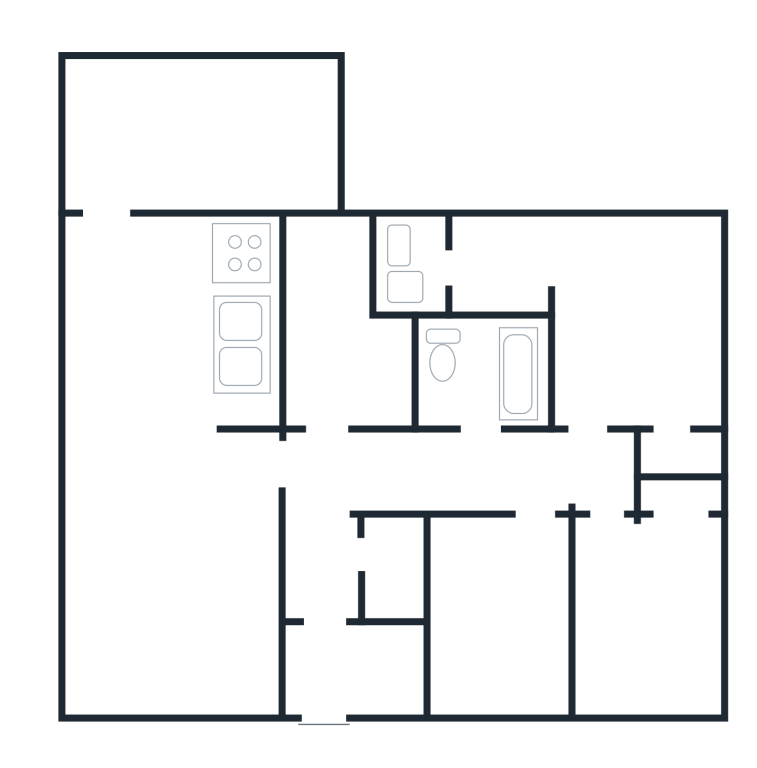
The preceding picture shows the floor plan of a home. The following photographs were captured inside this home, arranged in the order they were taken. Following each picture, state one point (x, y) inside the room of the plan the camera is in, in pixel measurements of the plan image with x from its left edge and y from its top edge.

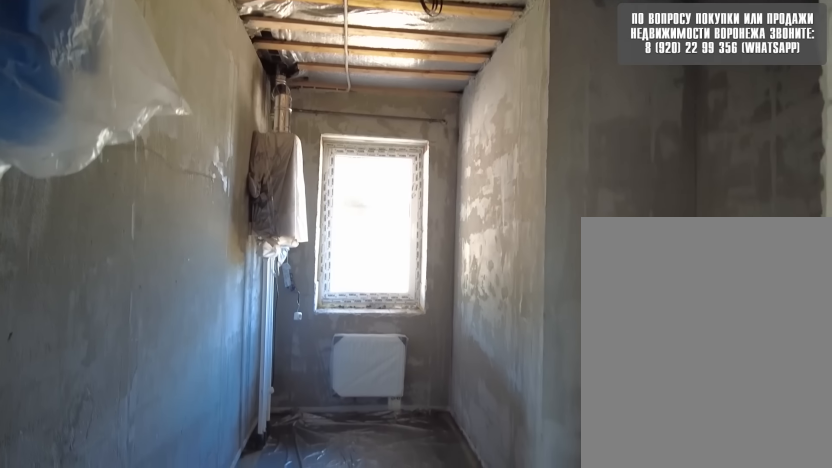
(353, 381)
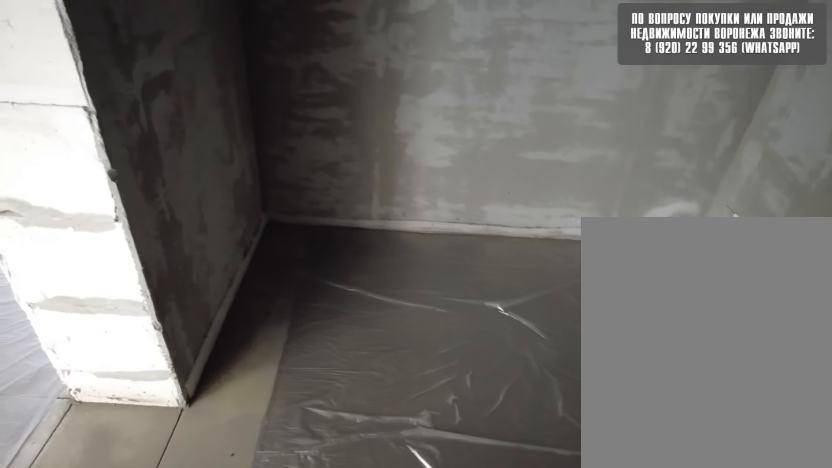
(503, 497)
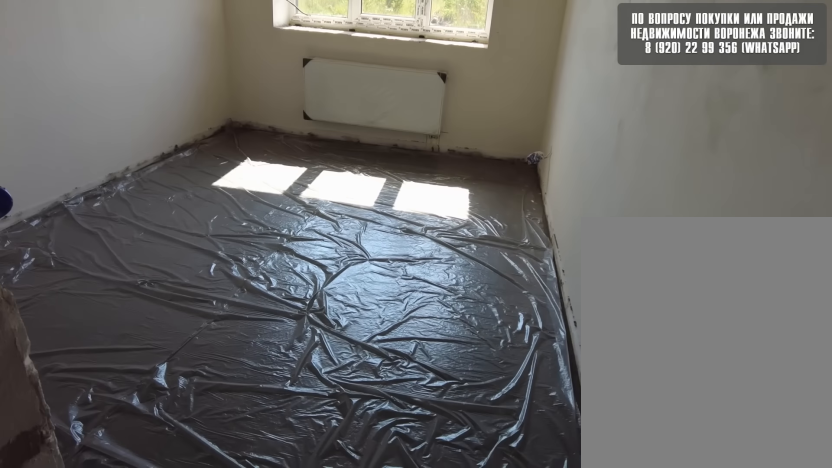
(628, 609)
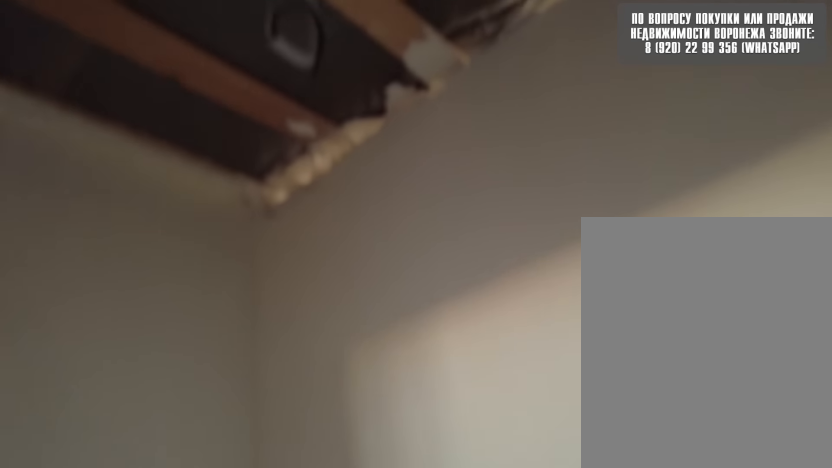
(623, 414)
